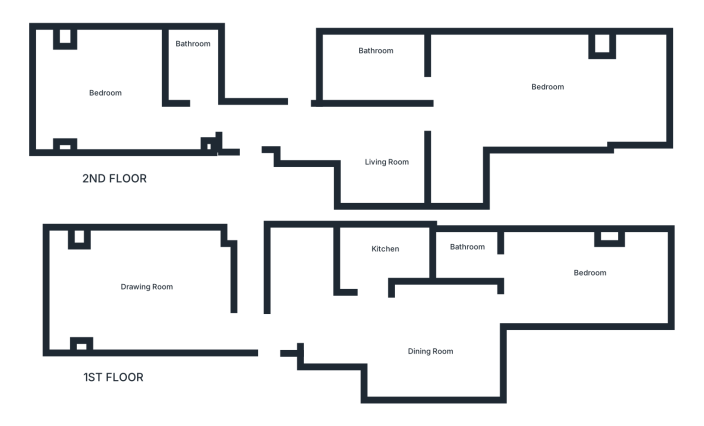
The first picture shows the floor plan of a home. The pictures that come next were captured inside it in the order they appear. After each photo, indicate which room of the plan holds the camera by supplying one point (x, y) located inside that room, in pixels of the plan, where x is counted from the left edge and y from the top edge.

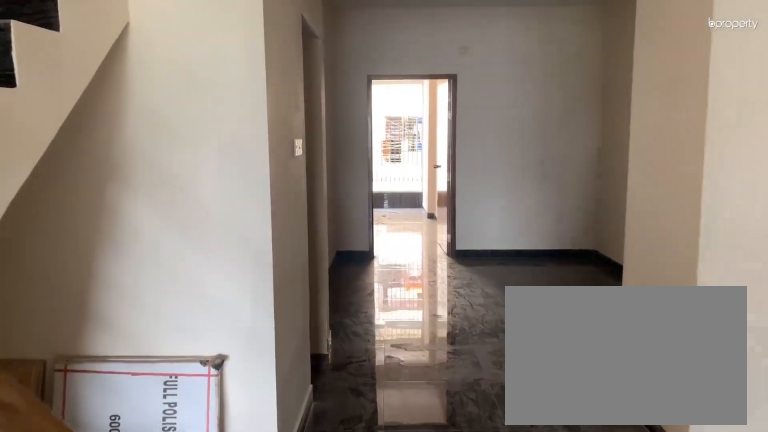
(264, 326)
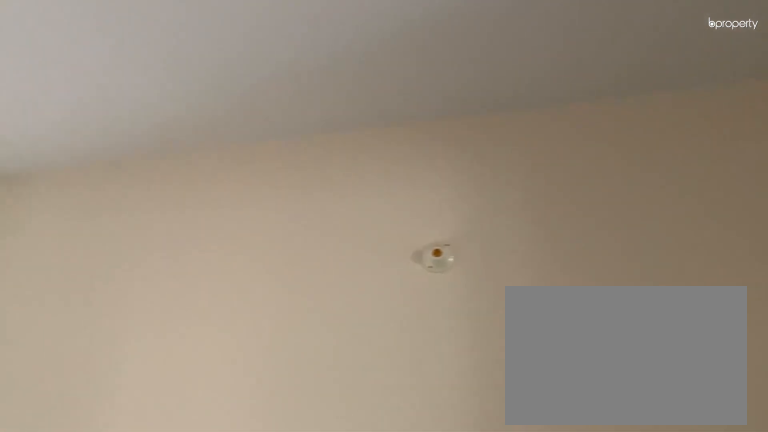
(423, 340)
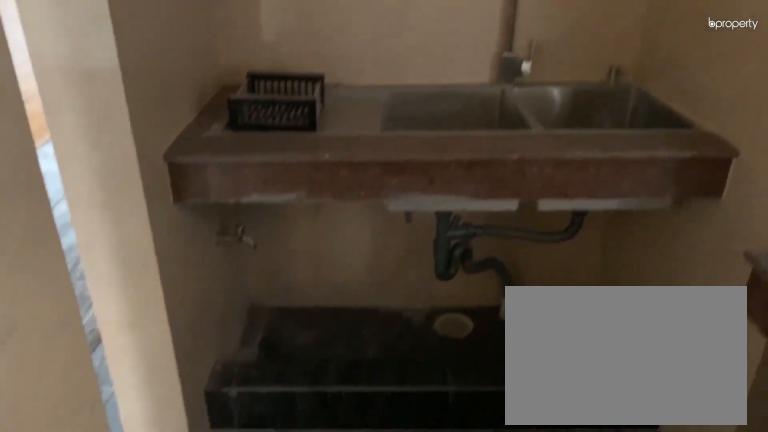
(373, 254)
